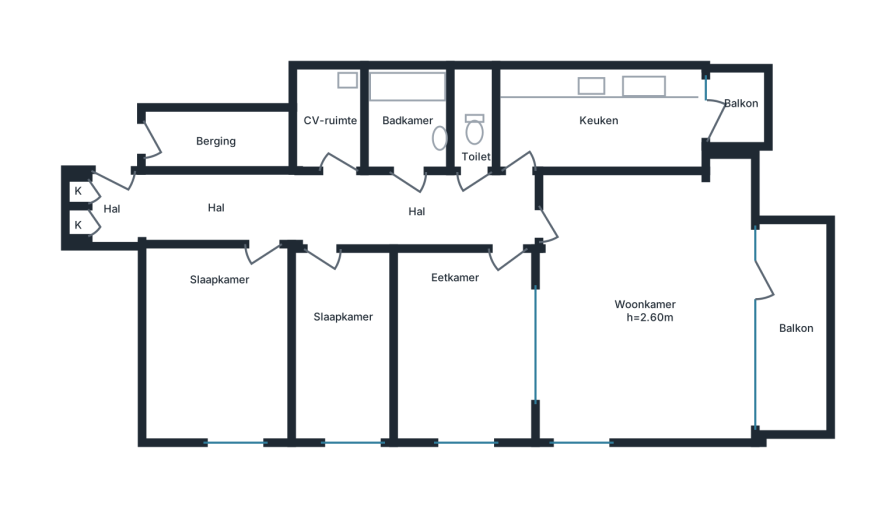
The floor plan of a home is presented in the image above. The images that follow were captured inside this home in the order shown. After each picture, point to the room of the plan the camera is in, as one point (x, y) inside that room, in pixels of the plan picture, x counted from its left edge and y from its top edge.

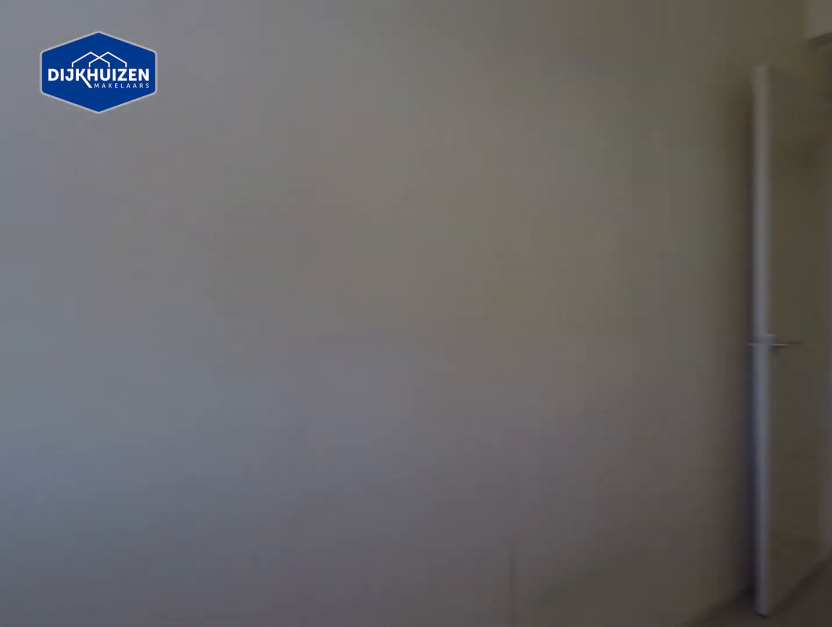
(345, 345)
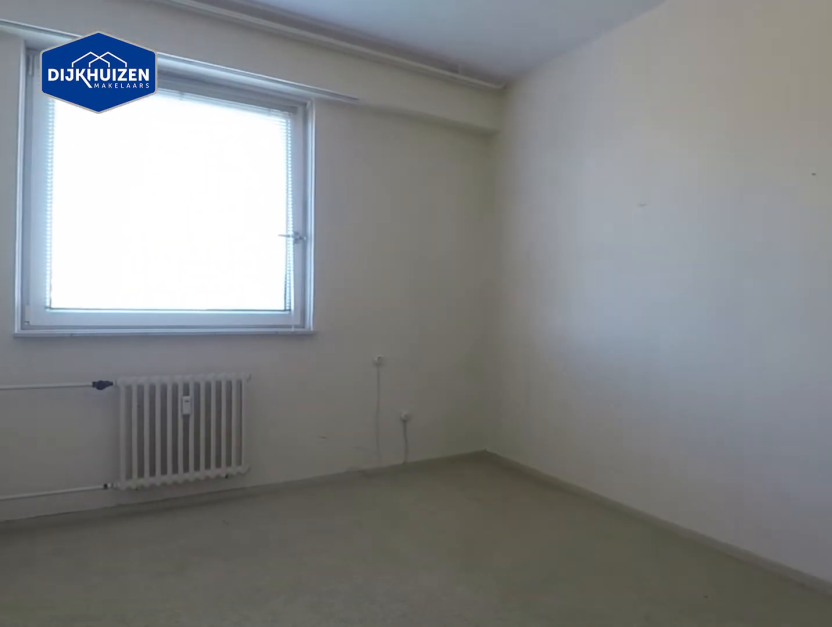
(214, 341)
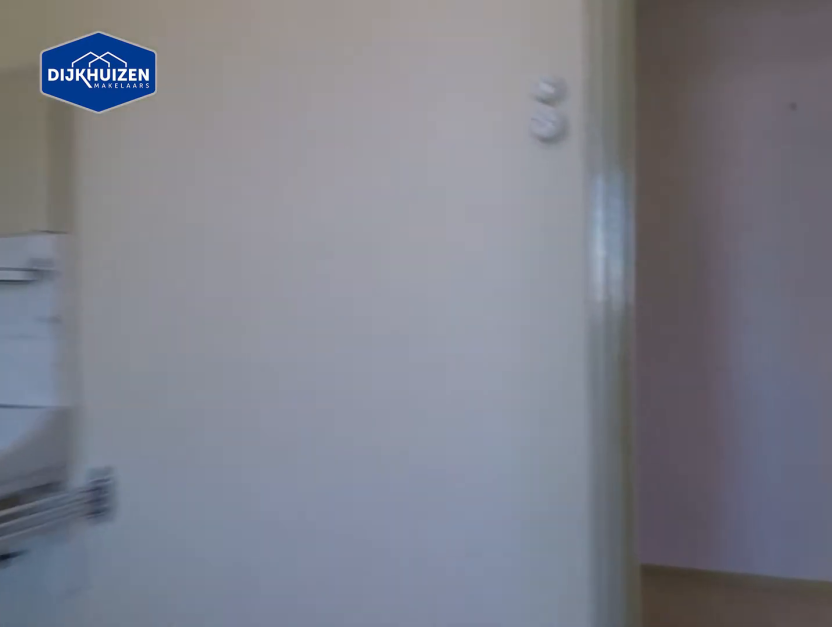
(214, 341)
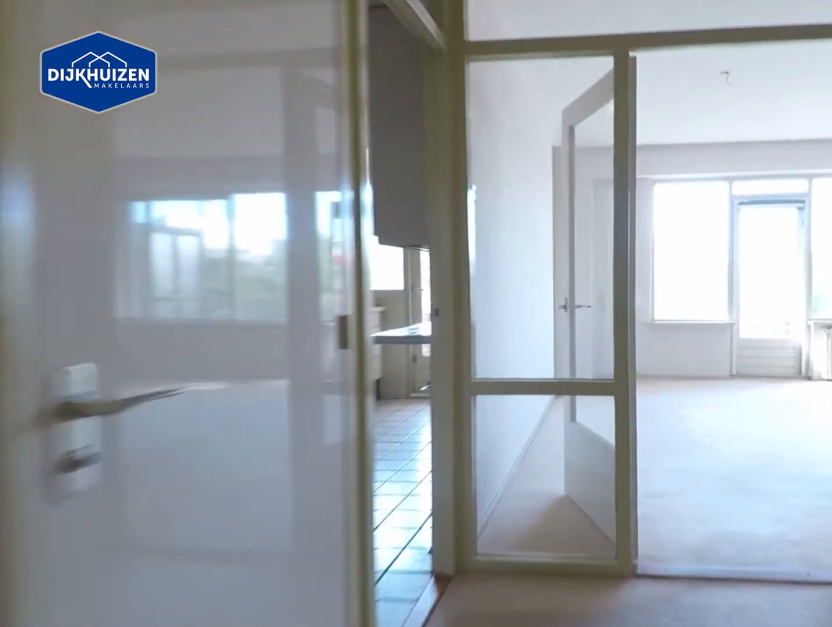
(324, 209)
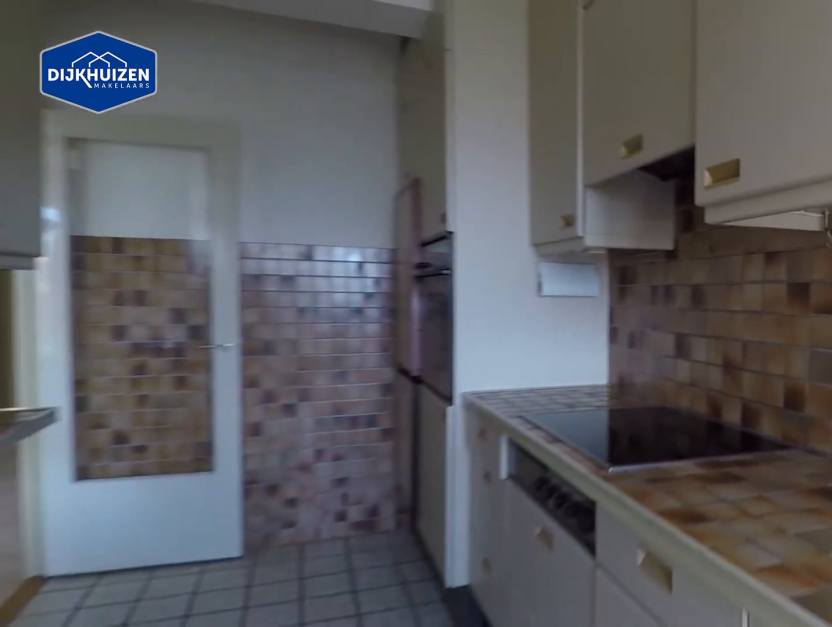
(599, 119)
